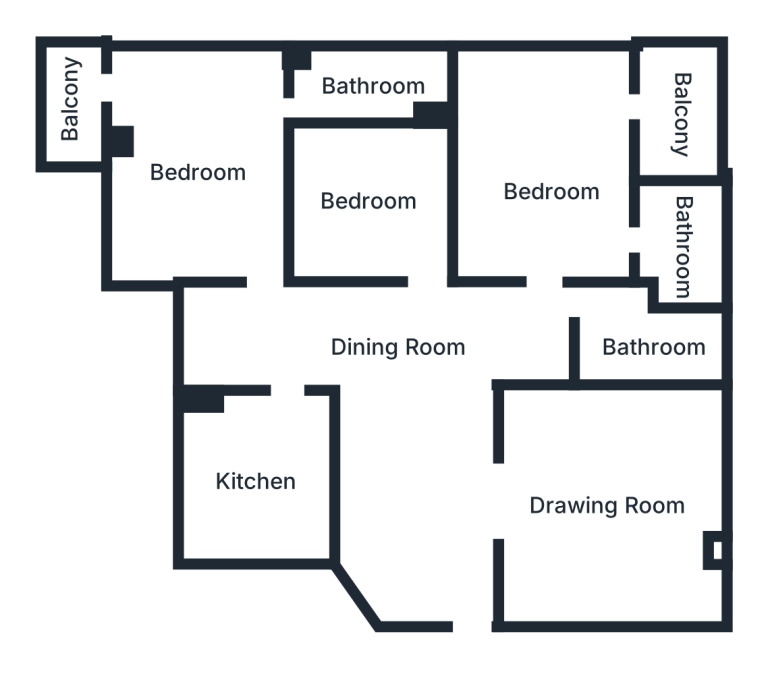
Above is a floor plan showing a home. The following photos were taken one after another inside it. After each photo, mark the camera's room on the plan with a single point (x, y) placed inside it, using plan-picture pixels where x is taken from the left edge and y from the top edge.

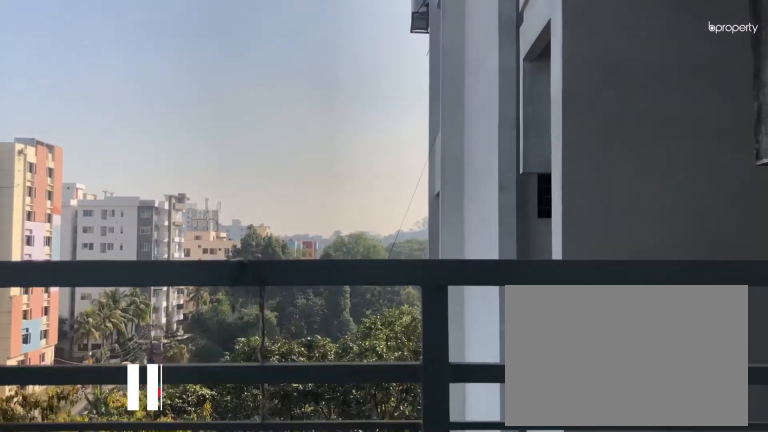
(682, 115)
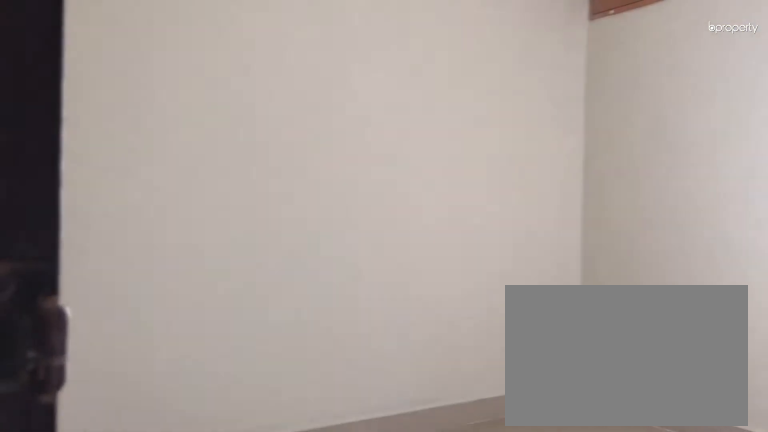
(368, 199)
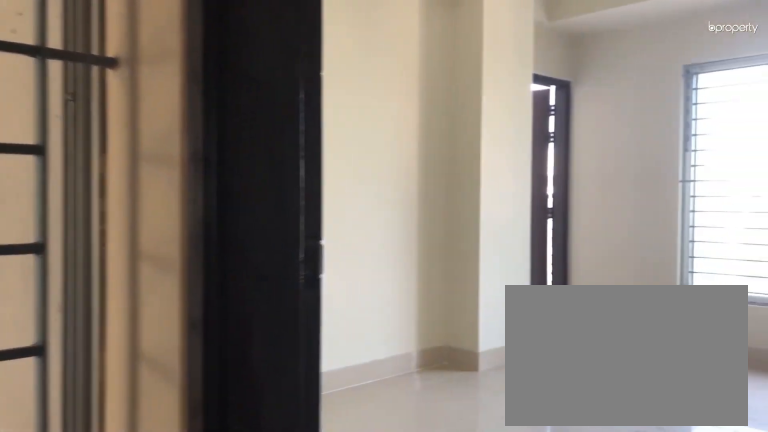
(200, 172)
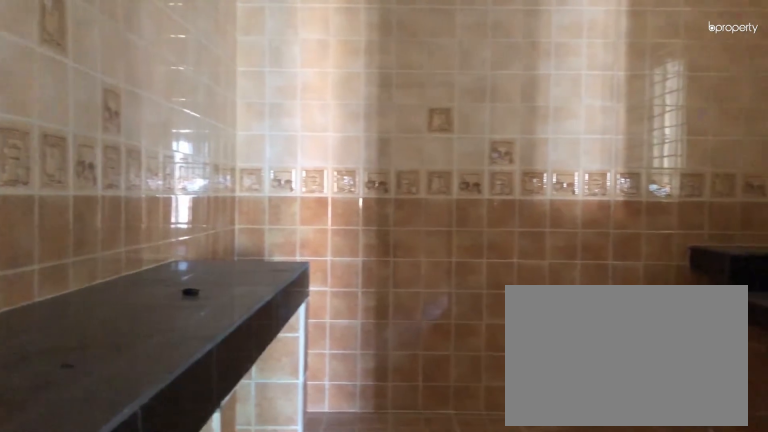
(257, 481)
